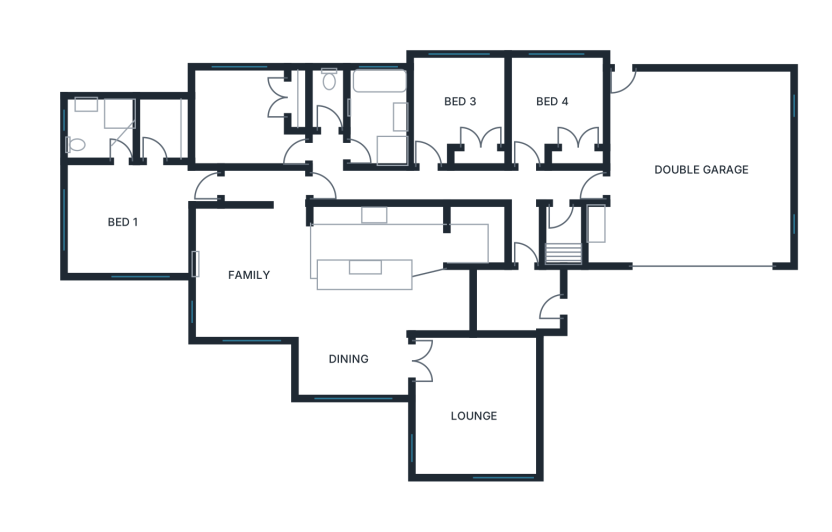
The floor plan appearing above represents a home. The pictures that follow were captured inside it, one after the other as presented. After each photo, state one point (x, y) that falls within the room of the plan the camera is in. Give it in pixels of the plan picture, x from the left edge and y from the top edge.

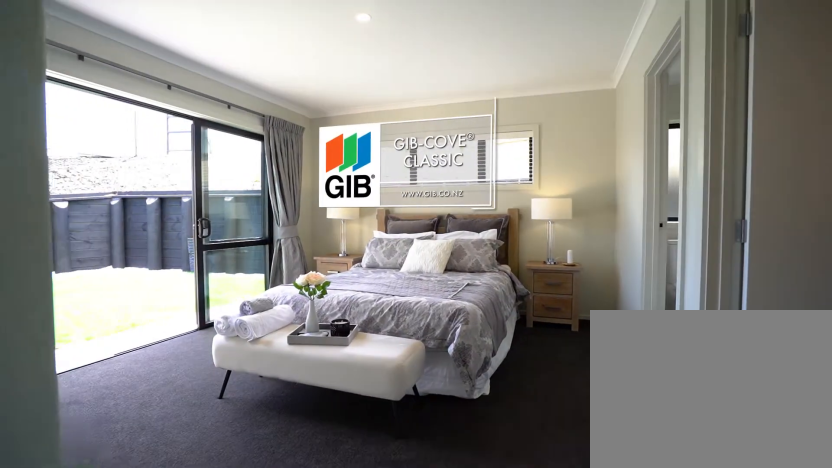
(135, 217)
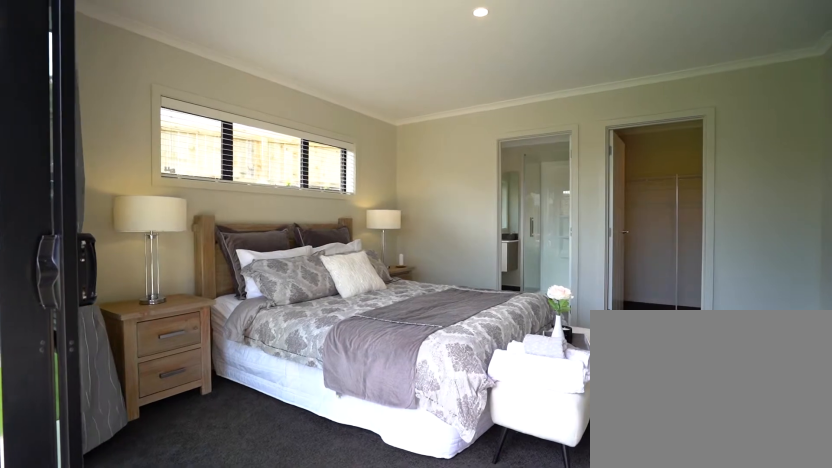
(137, 216)
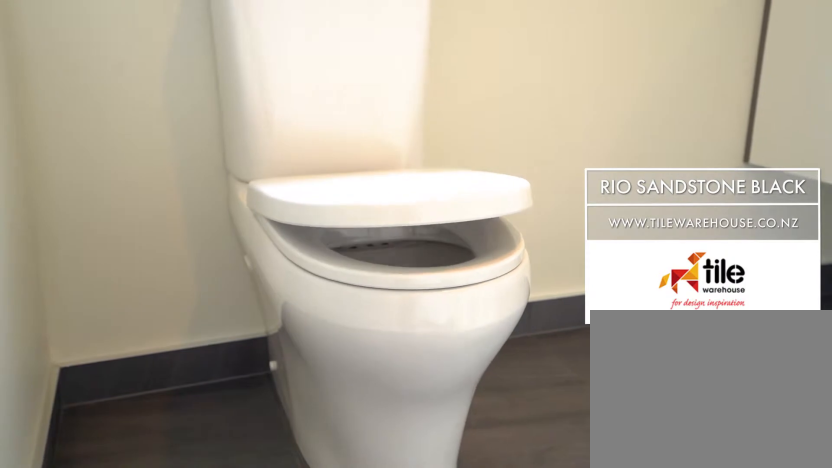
(102, 128)
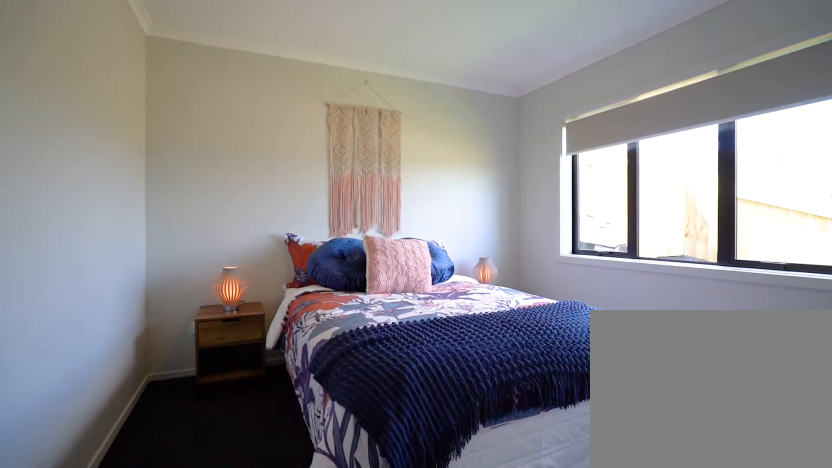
(251, 116)
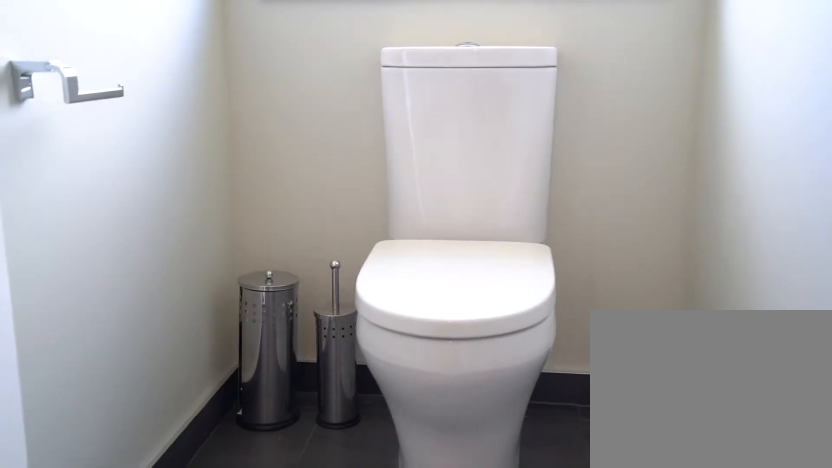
(327, 98)
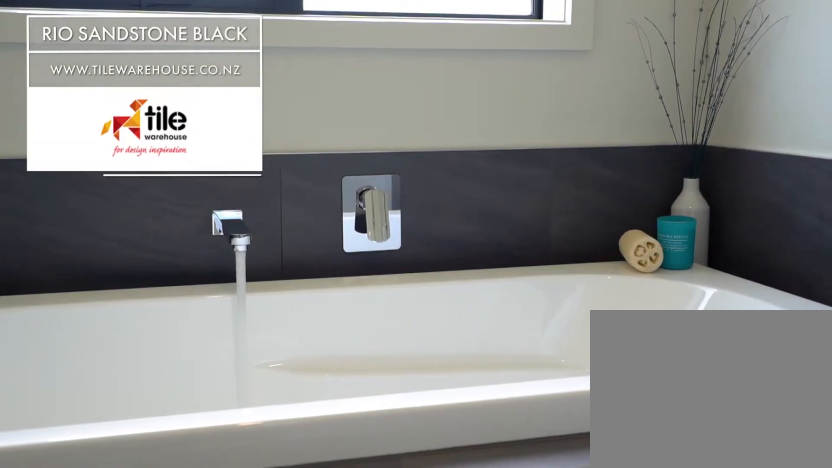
(378, 116)
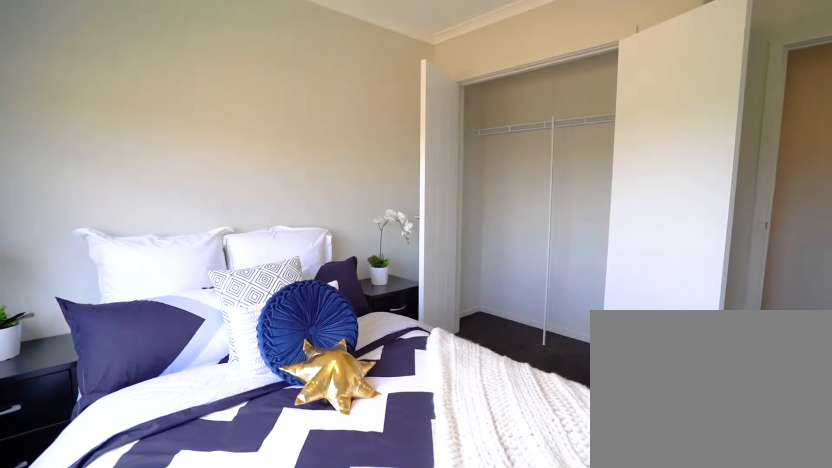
(458, 113)
